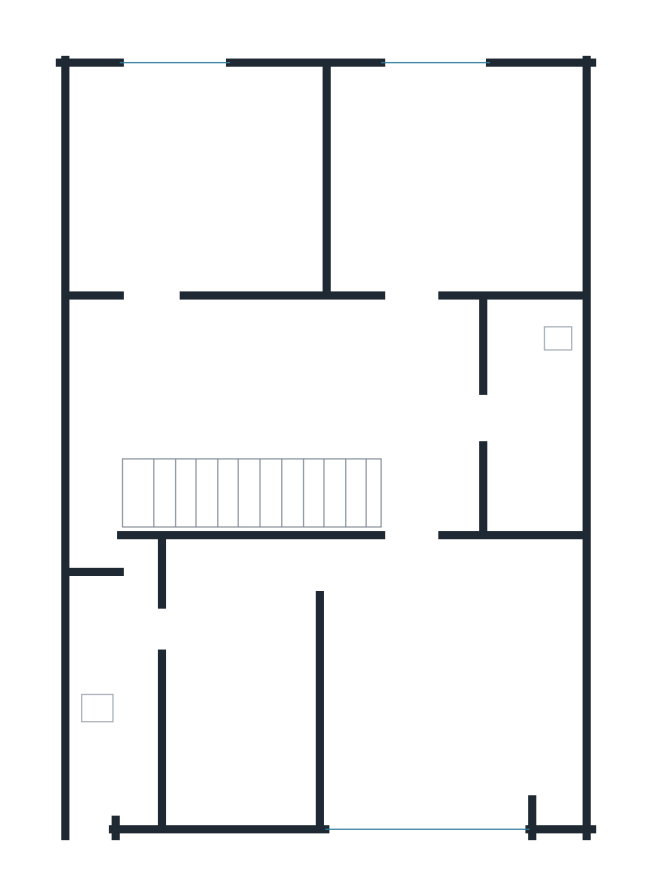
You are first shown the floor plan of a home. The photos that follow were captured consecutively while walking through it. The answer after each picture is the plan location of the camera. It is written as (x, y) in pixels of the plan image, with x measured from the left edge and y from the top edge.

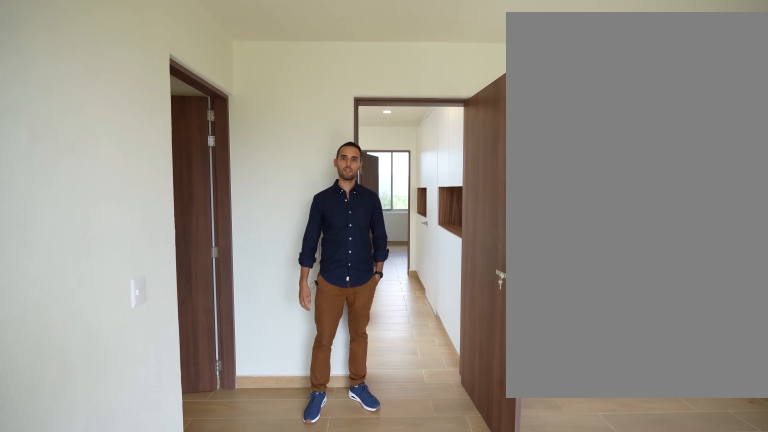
(396, 804)
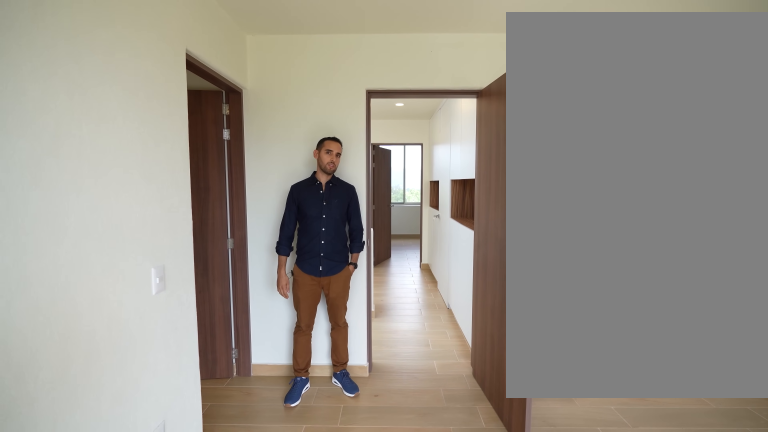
(398, 803)
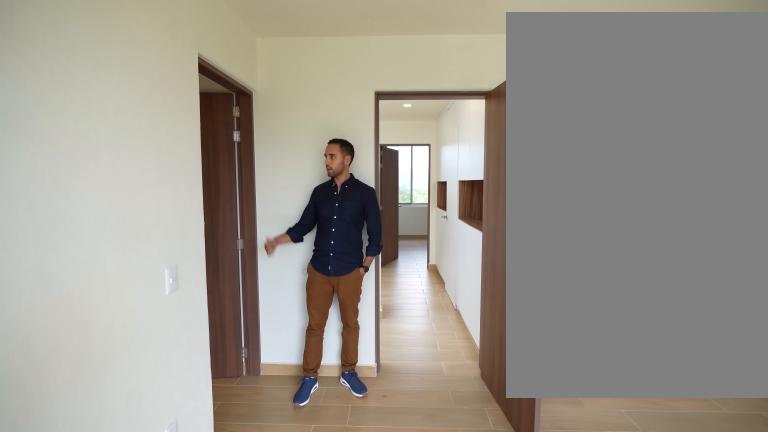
(398, 803)
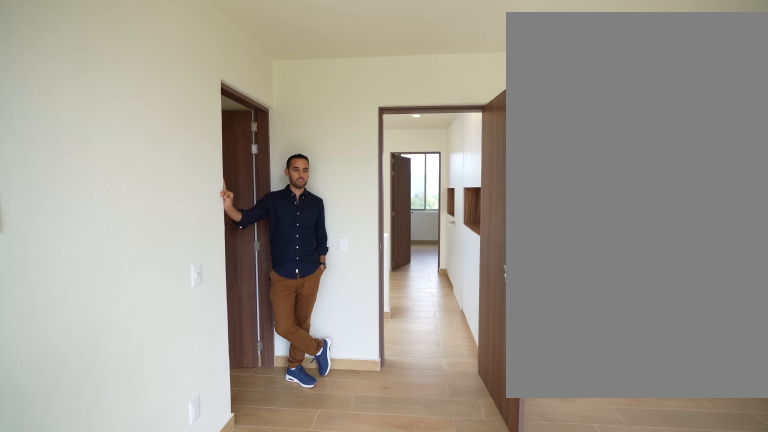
(403, 803)
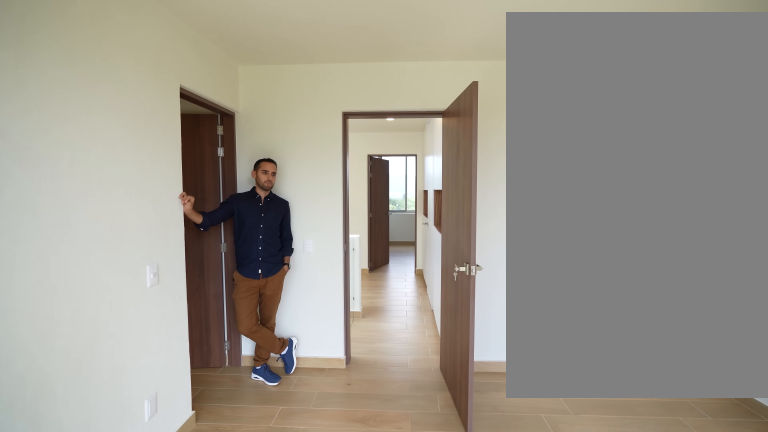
(403, 803)
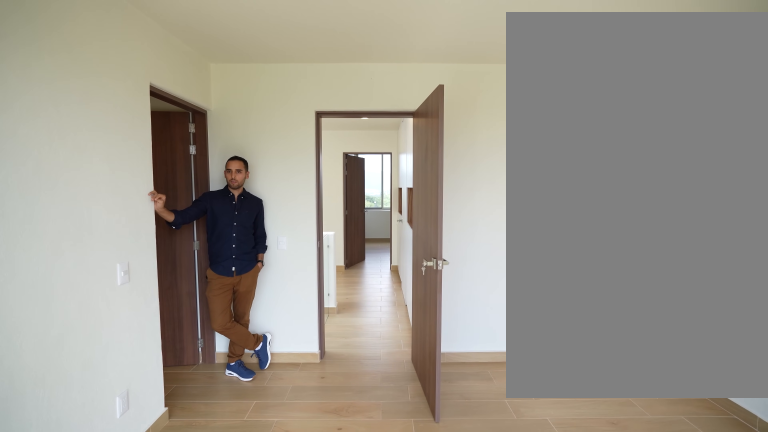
(404, 803)
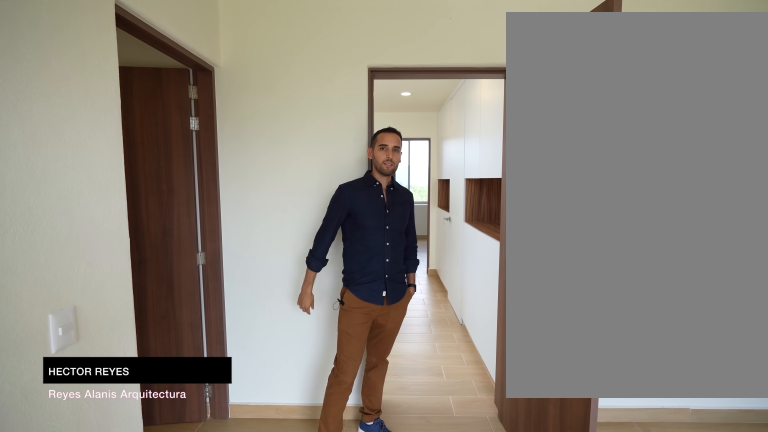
(427, 775)
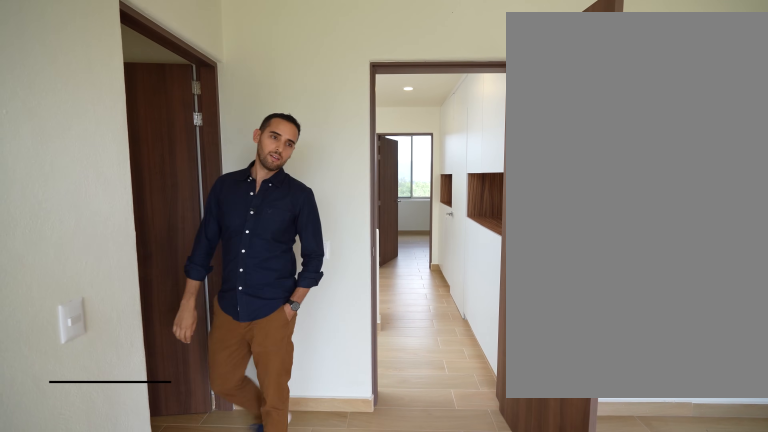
(433, 753)
